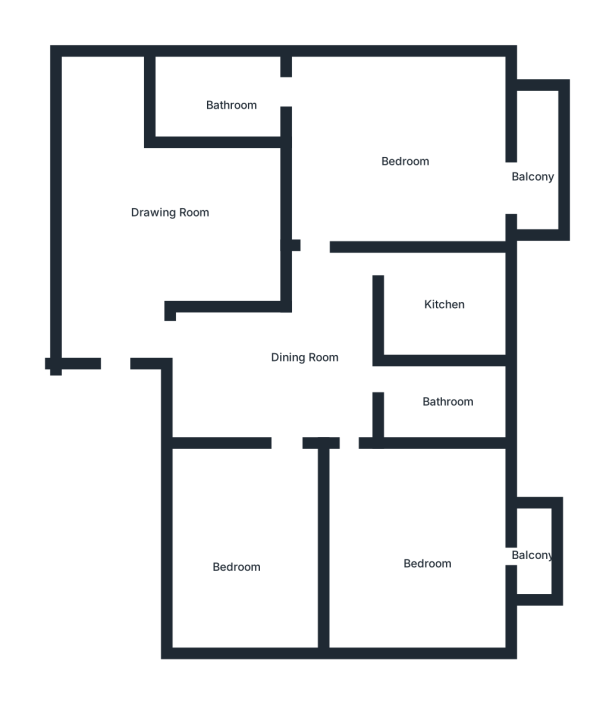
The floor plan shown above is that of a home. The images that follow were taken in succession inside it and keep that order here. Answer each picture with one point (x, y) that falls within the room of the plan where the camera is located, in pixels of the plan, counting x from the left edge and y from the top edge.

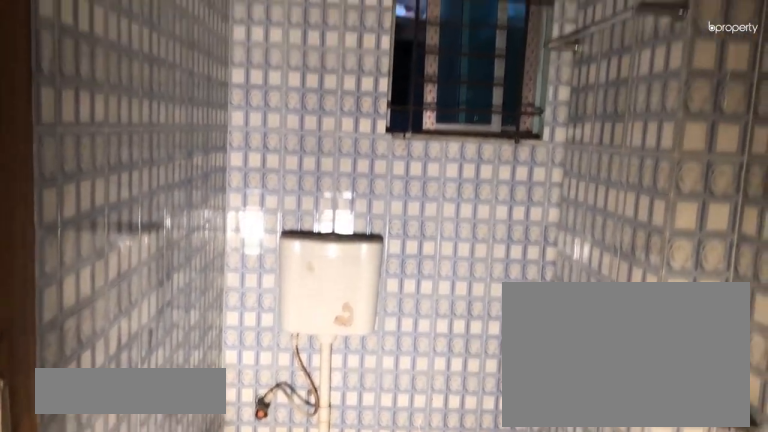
(449, 404)
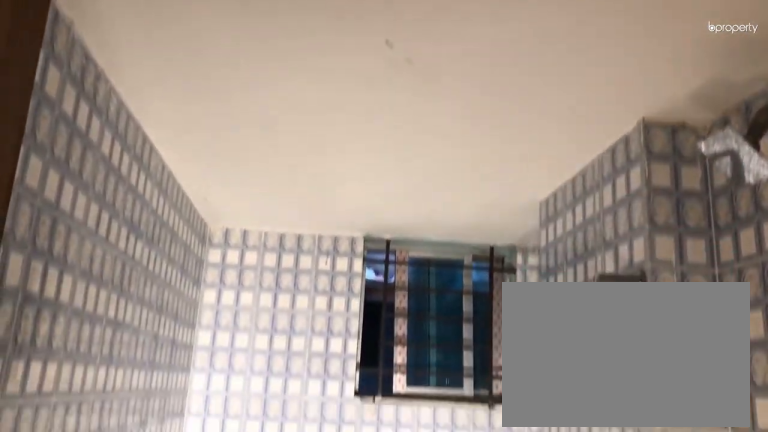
(449, 404)
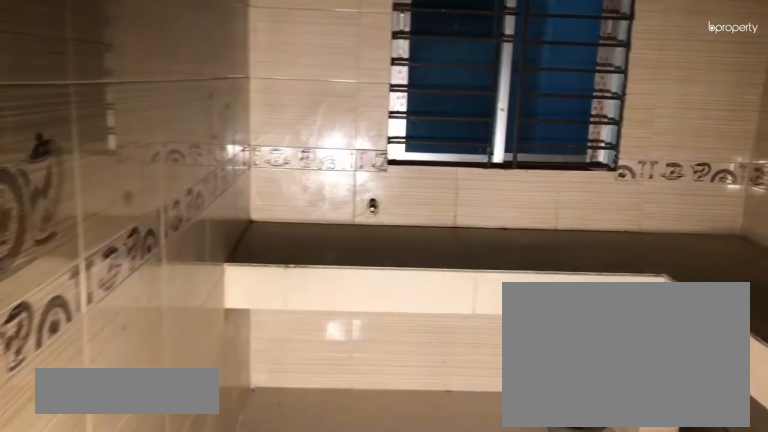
(449, 300)
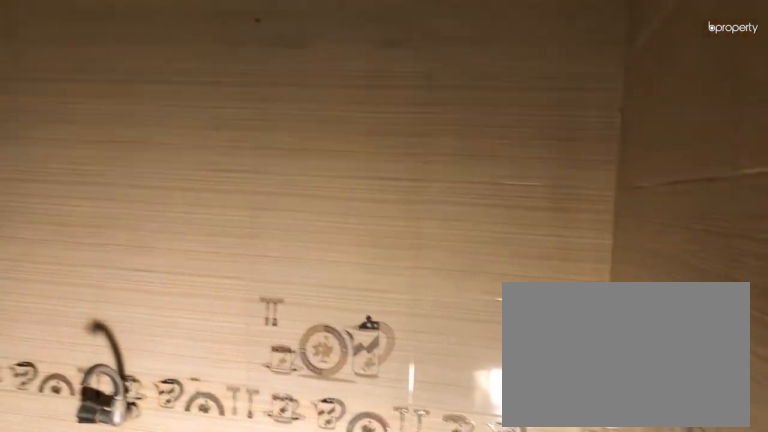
(449, 300)
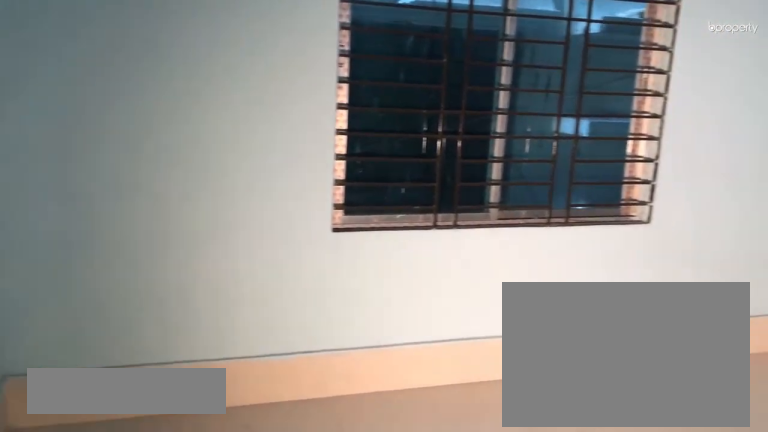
(327, 210)
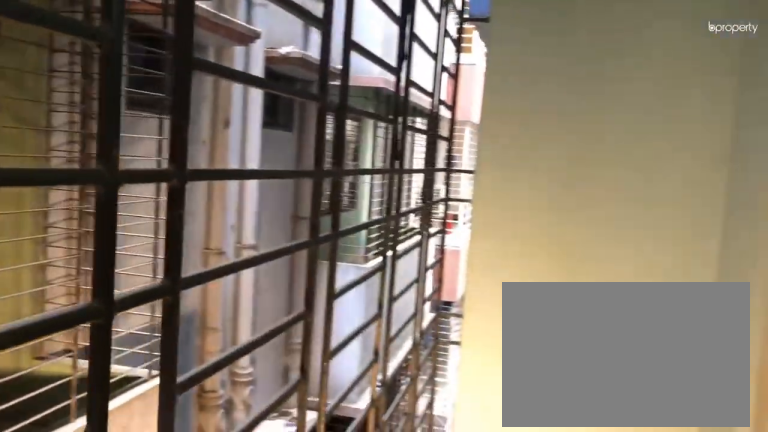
(545, 141)
